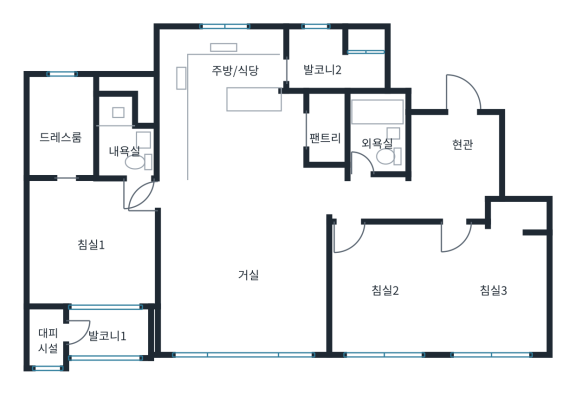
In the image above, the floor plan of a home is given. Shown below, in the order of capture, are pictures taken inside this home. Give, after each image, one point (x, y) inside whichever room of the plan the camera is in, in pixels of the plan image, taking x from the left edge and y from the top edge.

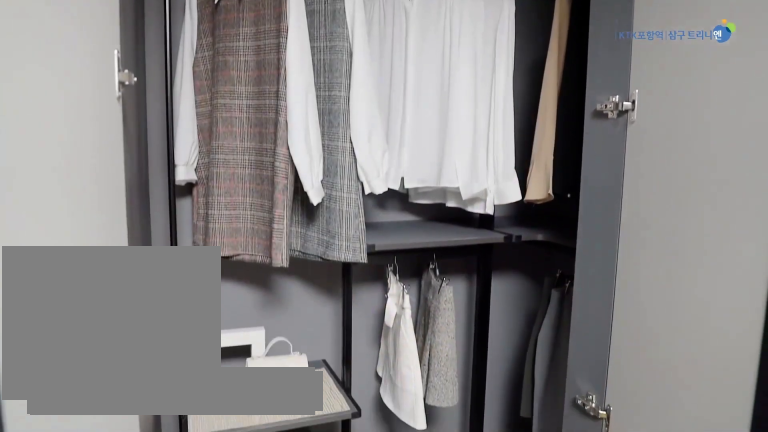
(494, 281)
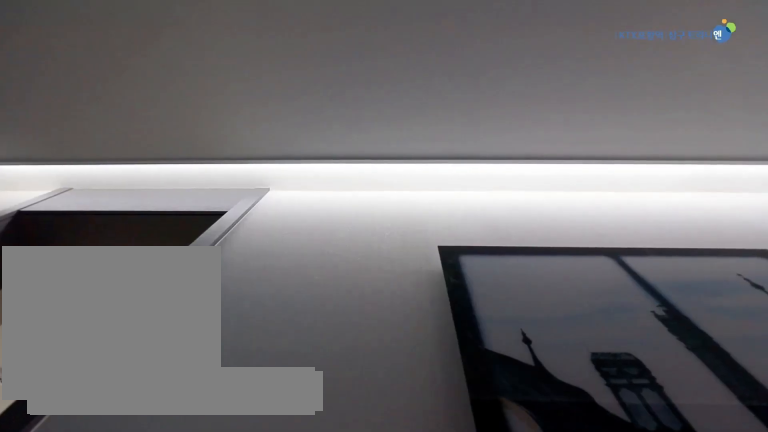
(405, 199)
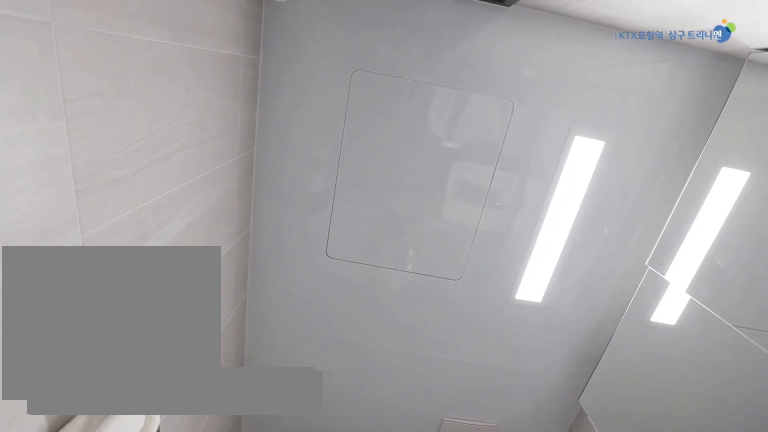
(377, 136)
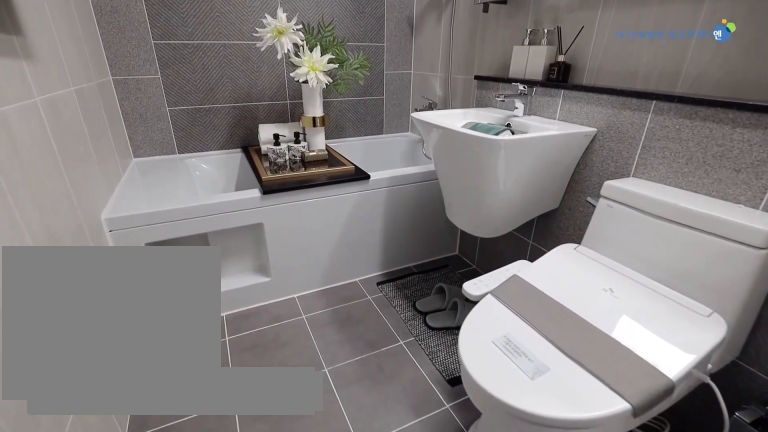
(375, 136)
